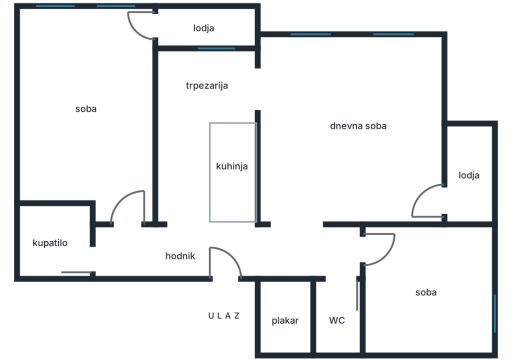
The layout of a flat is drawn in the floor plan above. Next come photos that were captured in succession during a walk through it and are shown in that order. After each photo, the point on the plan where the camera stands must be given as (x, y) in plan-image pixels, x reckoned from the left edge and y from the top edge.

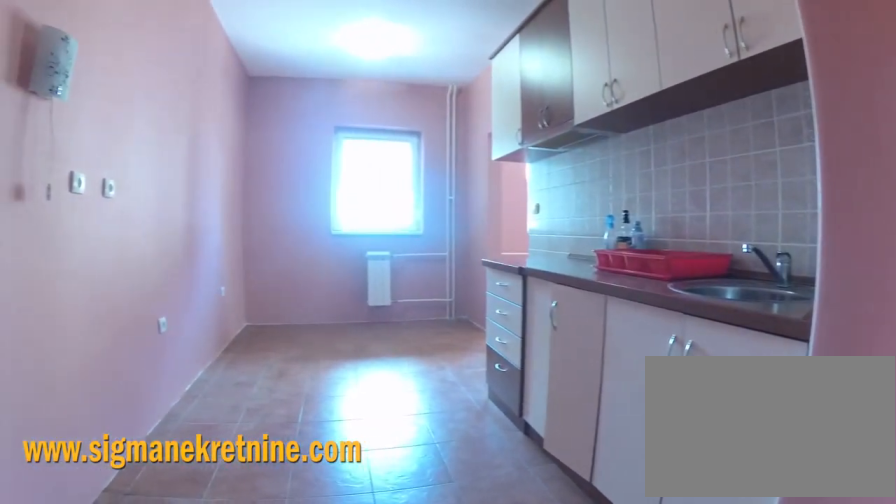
(179, 249)
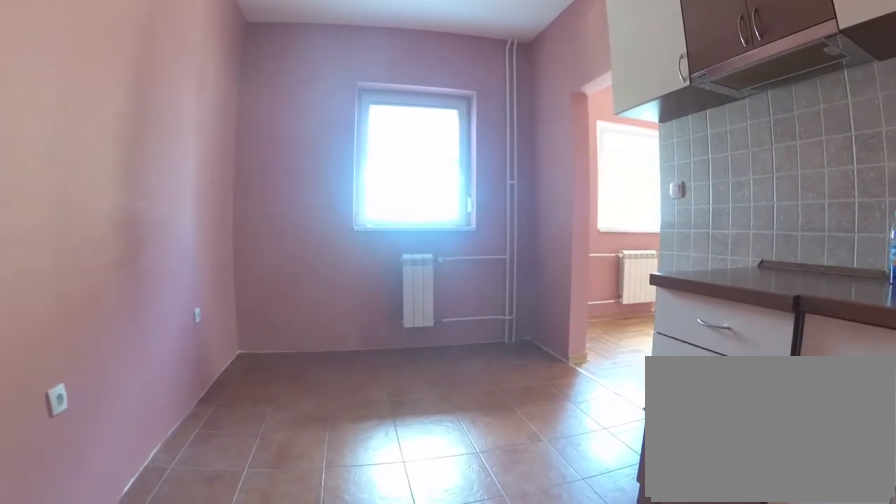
(186, 198)
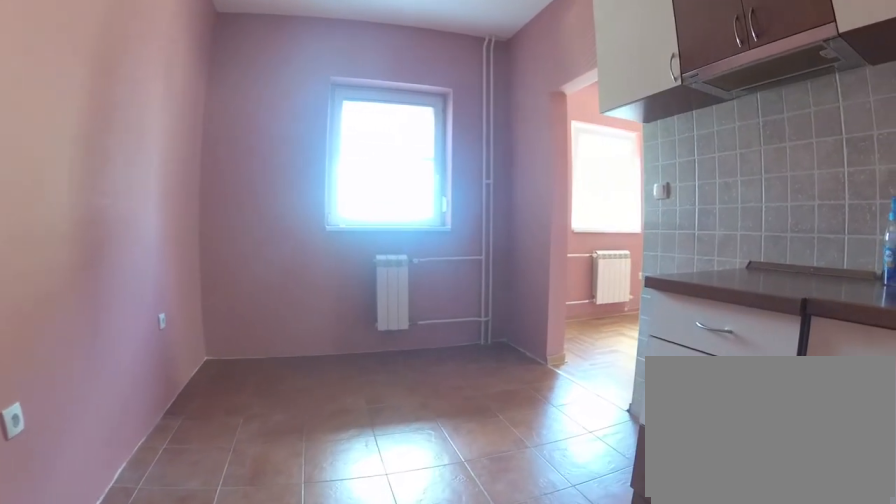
(185, 195)
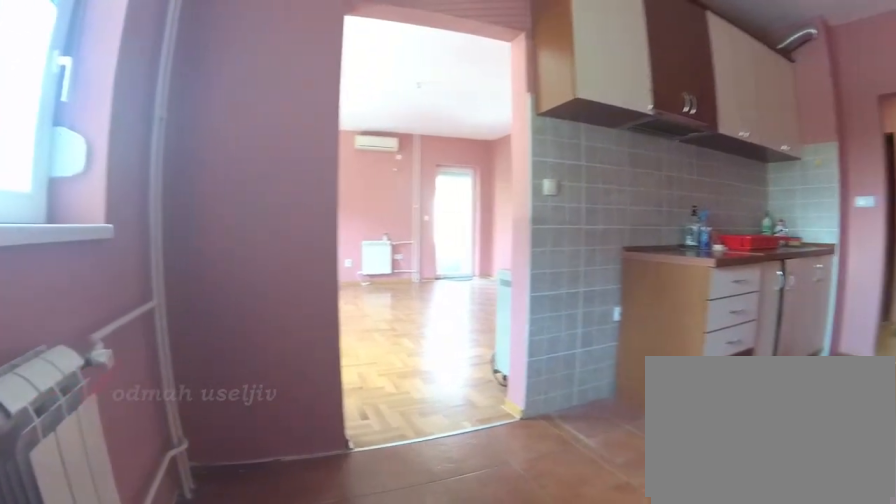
(172, 86)
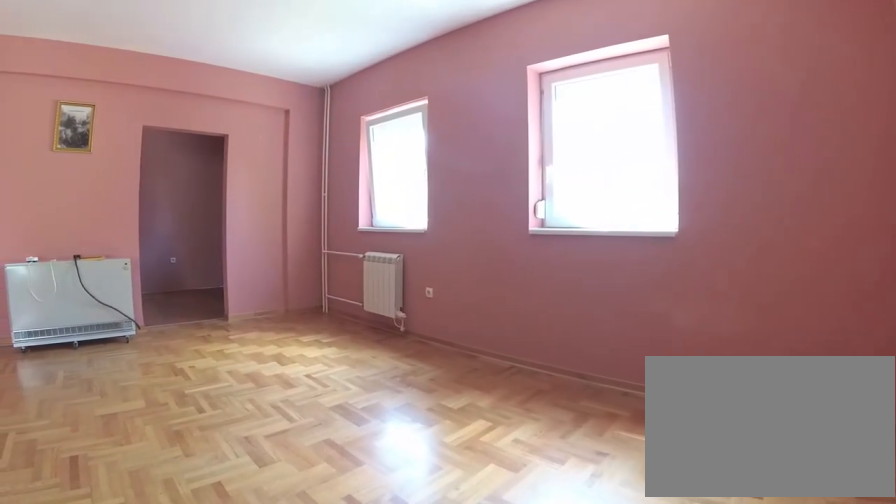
(432, 149)
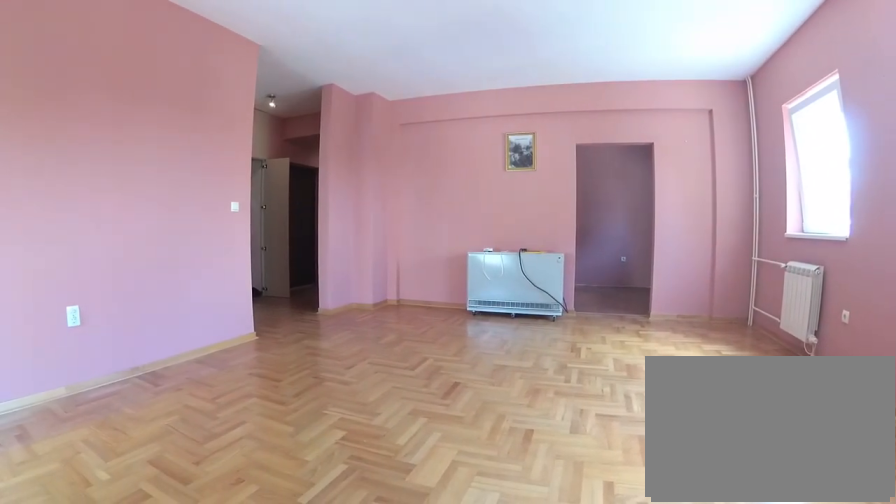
(430, 96)
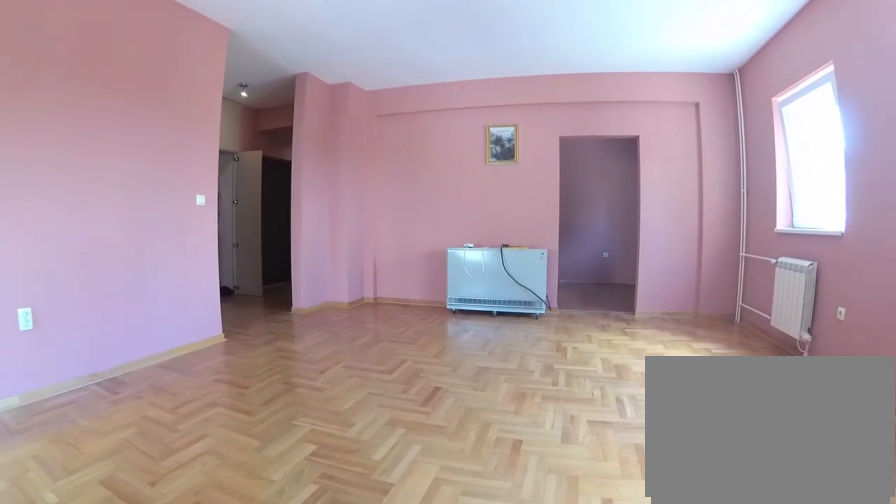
(410, 104)
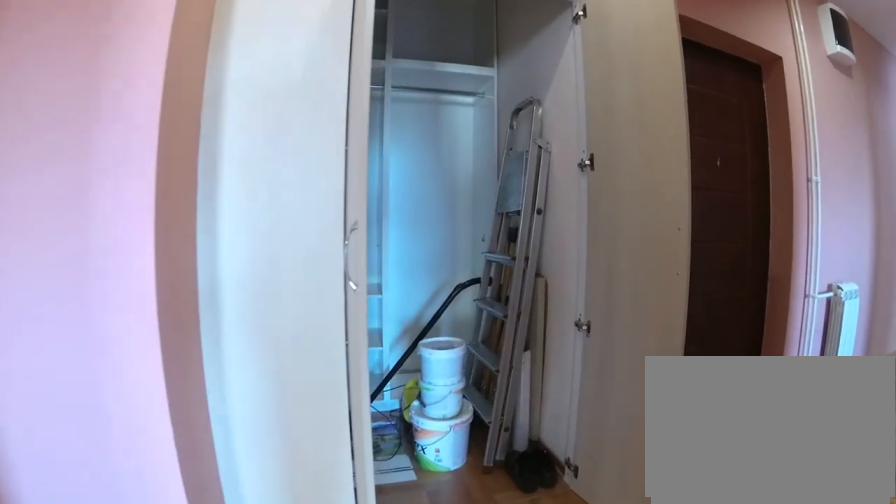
(300, 219)
